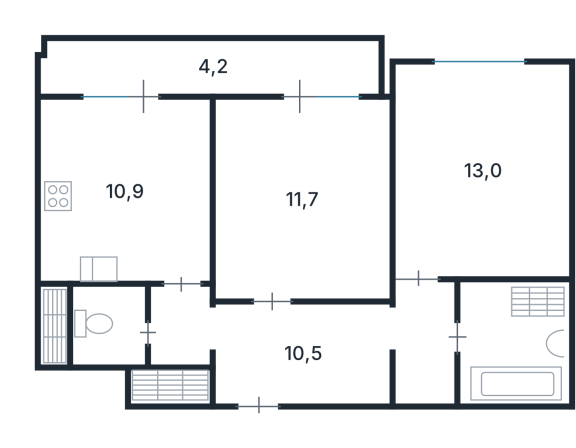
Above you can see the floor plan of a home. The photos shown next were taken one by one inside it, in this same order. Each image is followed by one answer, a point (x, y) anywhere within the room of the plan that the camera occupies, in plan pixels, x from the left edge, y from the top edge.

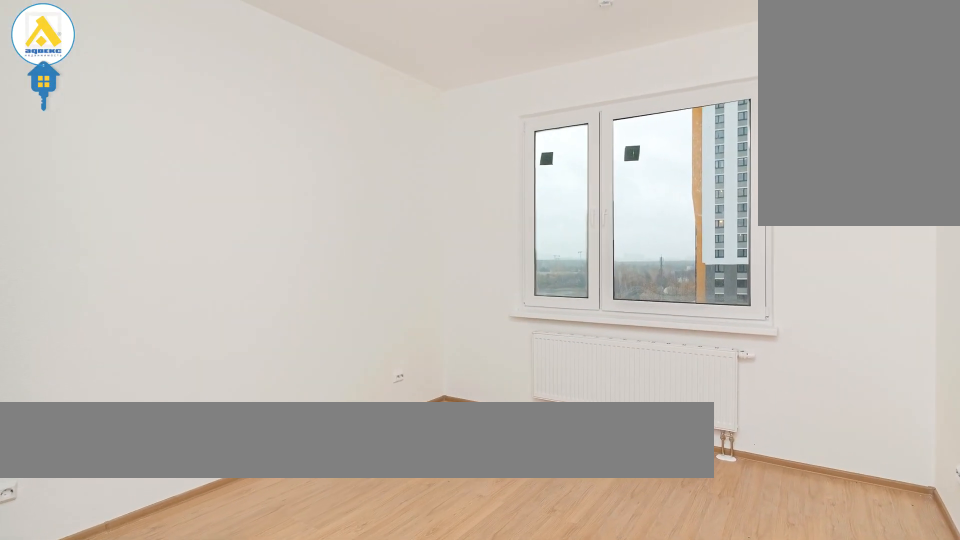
(484, 176)
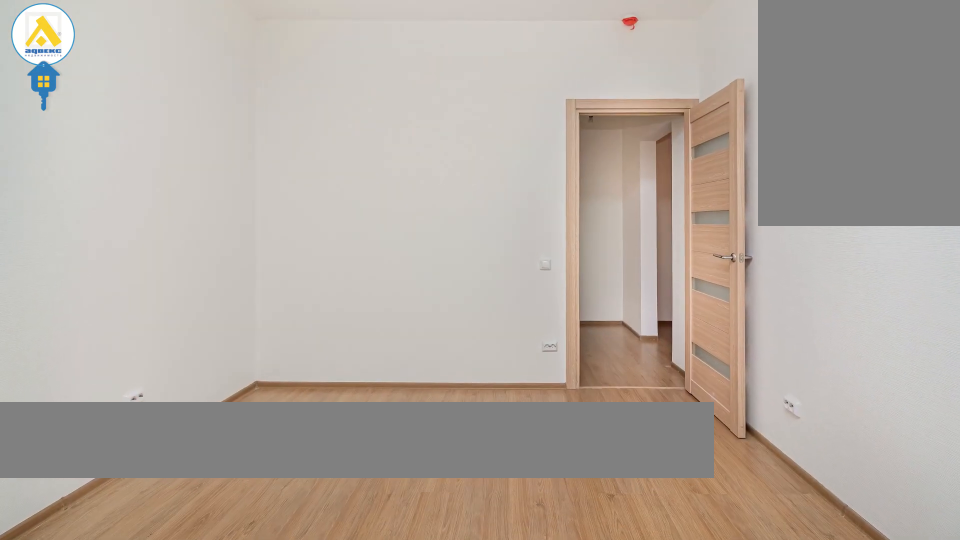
(484, 176)
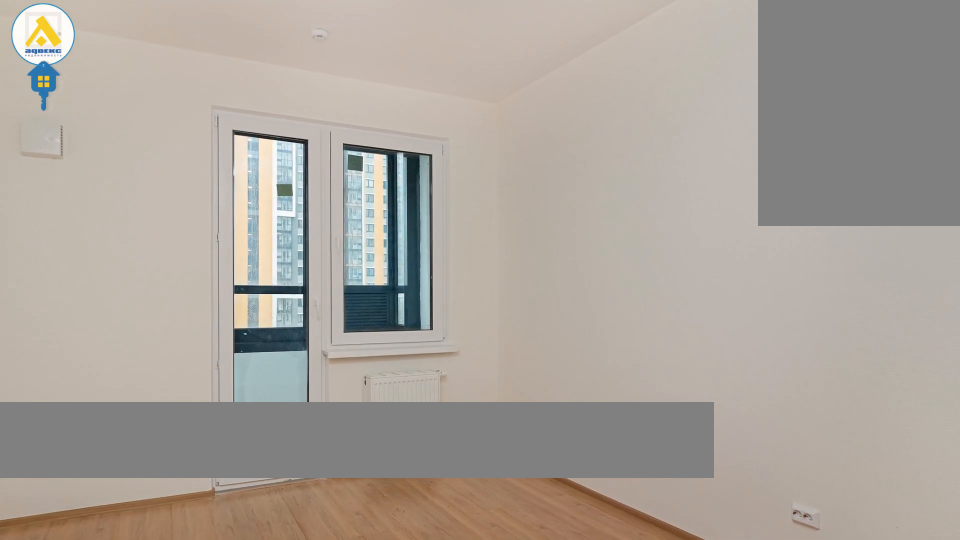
(308, 199)
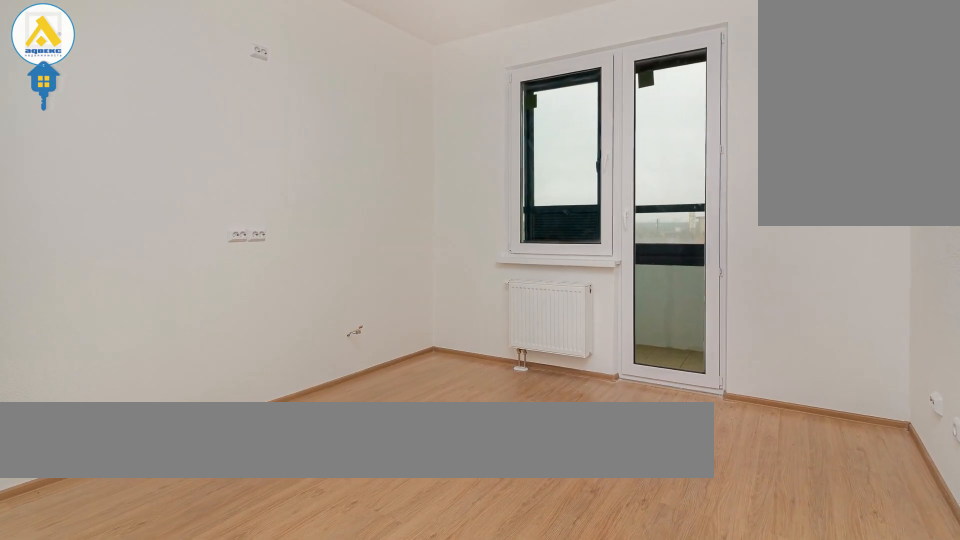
(120, 203)
